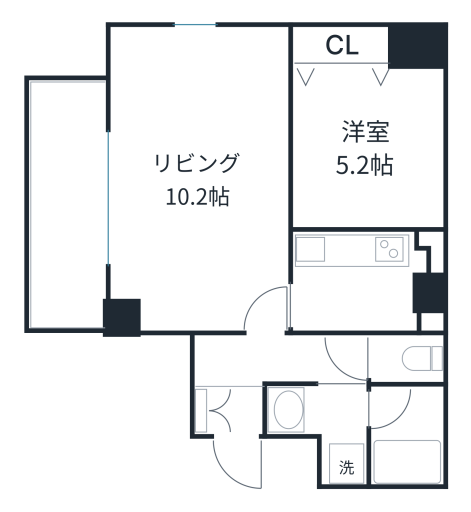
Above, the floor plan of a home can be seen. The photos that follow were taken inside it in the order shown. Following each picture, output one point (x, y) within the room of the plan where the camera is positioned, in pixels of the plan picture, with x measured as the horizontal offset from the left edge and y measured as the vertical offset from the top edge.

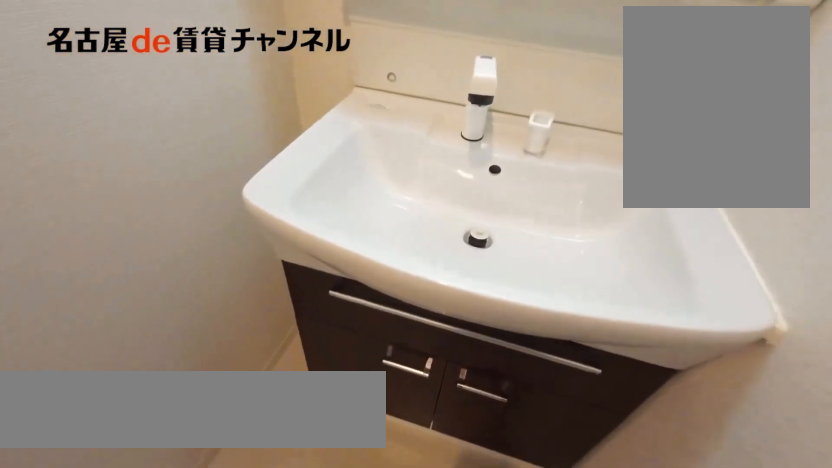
(327, 425)
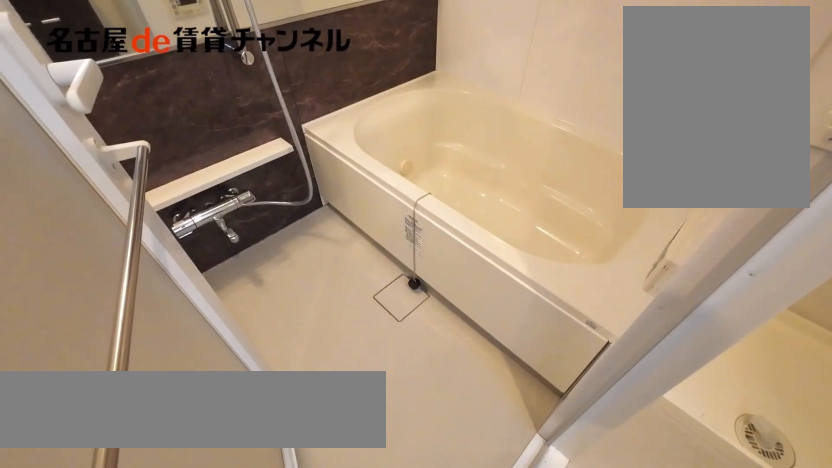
(405, 435)
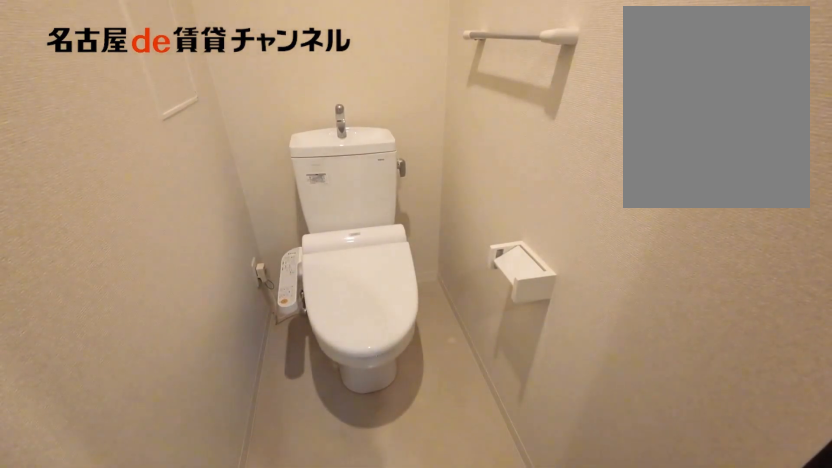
(405, 359)
